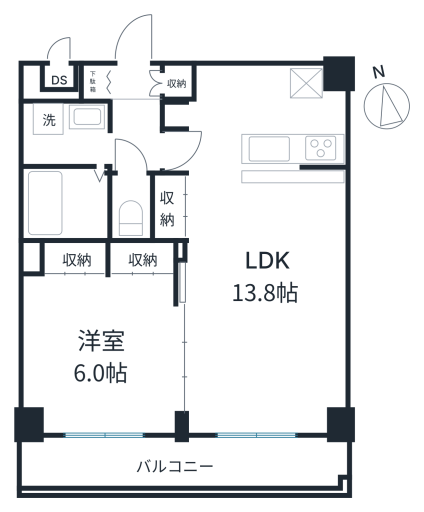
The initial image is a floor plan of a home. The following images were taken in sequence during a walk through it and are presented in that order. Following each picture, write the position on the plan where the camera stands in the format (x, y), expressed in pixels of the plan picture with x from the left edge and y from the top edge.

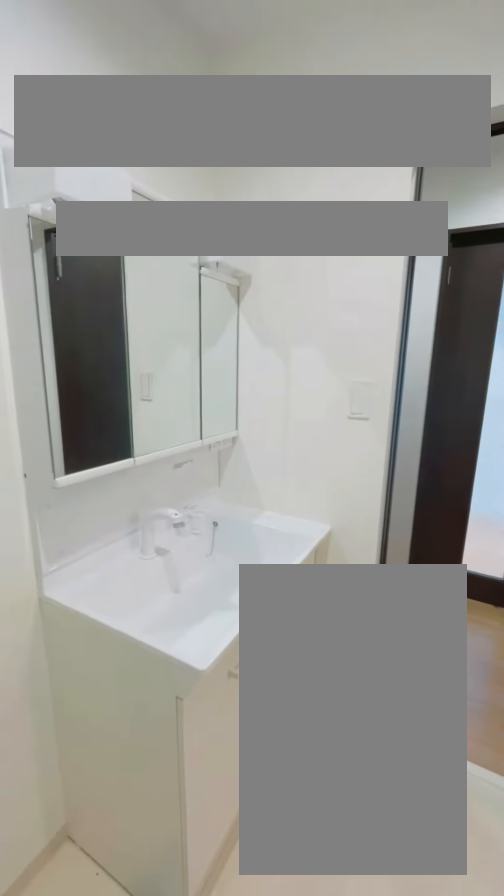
(50, 145)
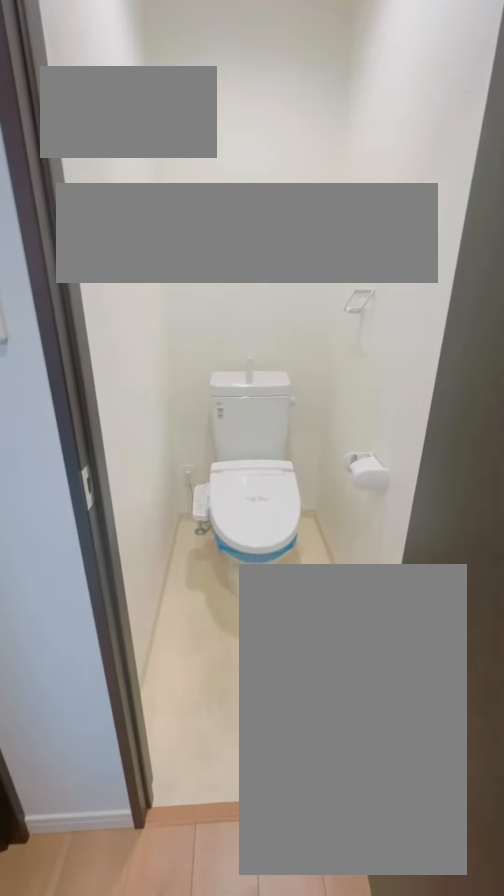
(129, 202)
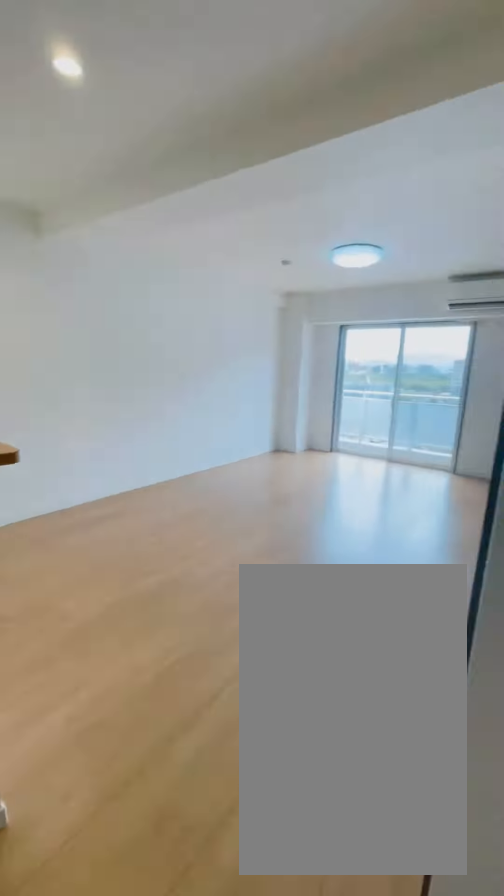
(182, 157)
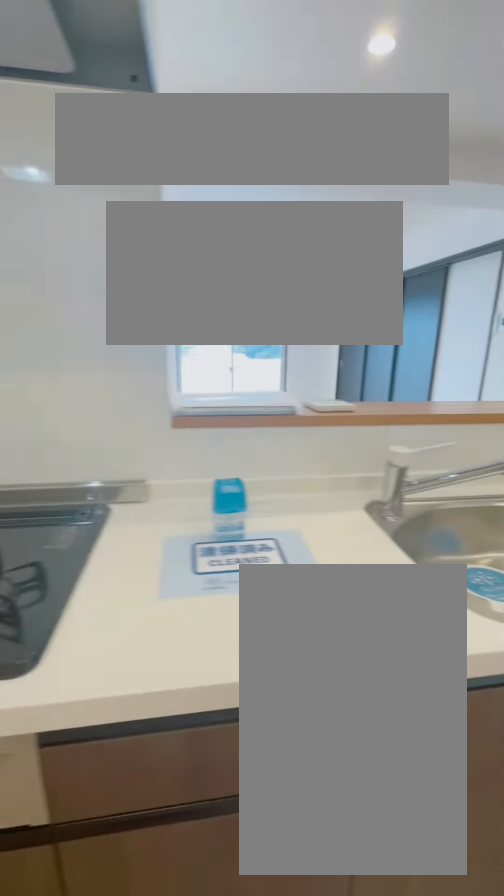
(261, 115)
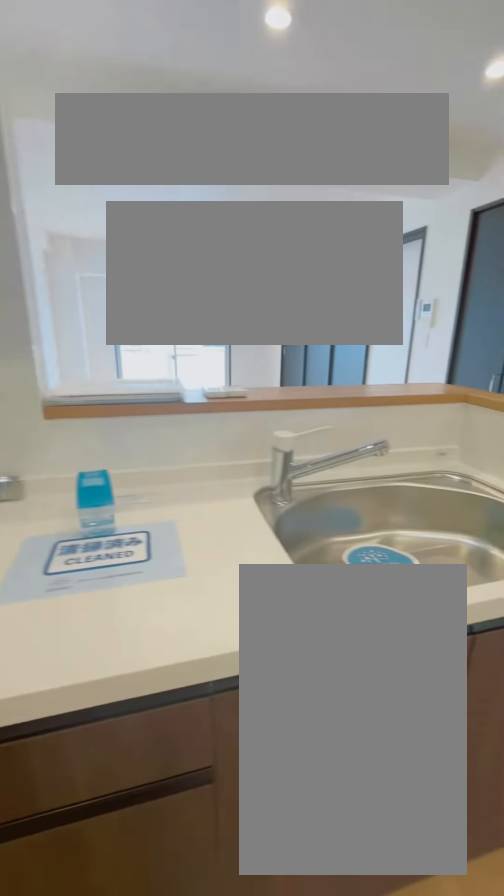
(262, 101)
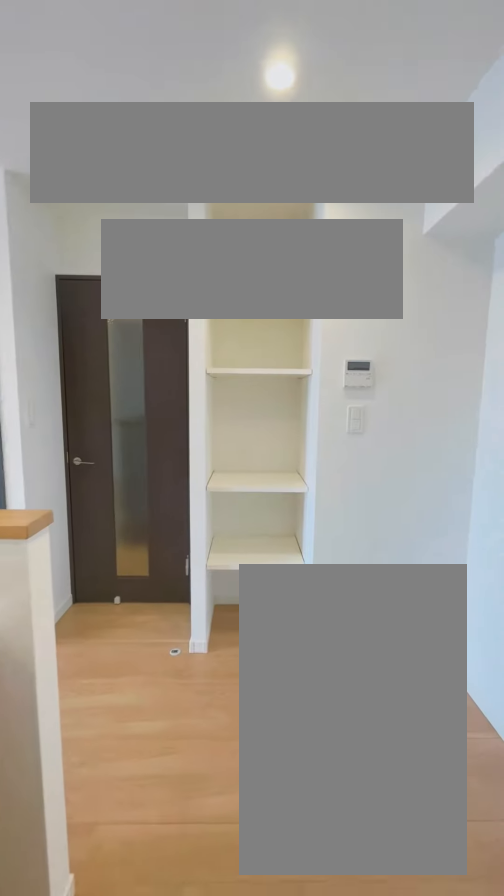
(262, 101)
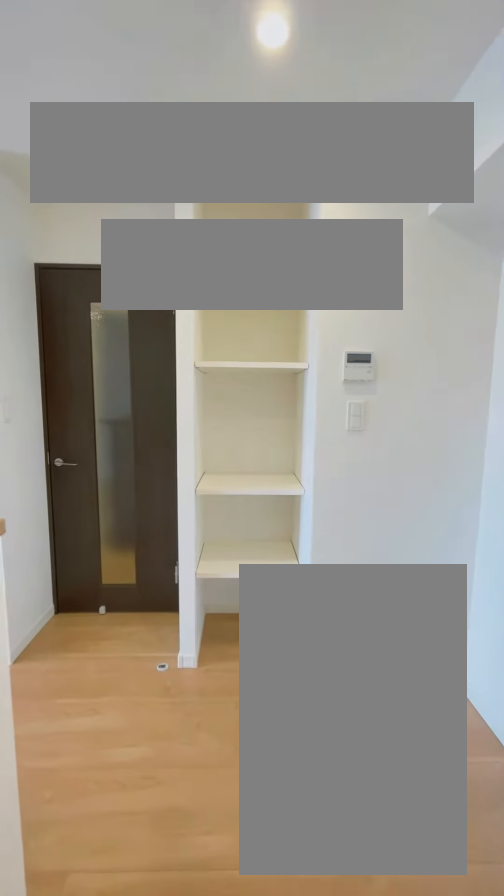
(264, 101)
